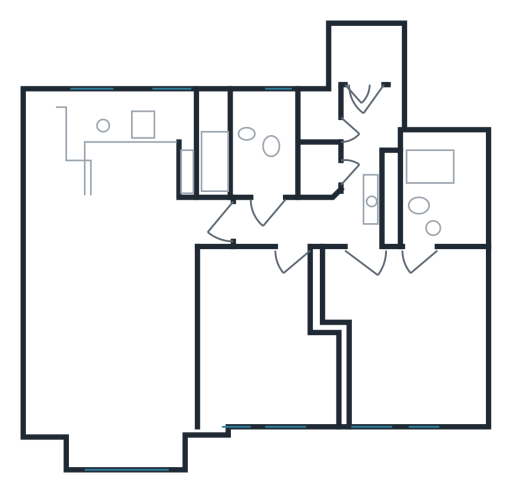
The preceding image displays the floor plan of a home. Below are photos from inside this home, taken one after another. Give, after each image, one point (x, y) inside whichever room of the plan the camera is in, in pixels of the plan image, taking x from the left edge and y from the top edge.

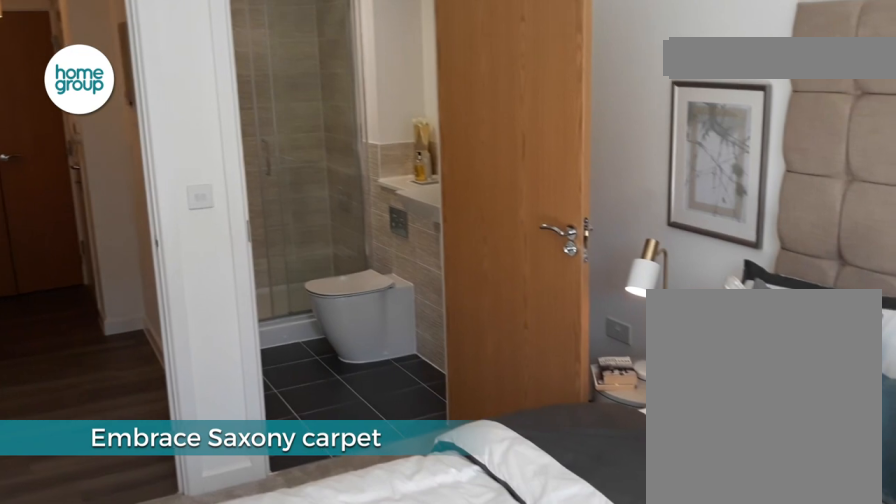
(403, 327)
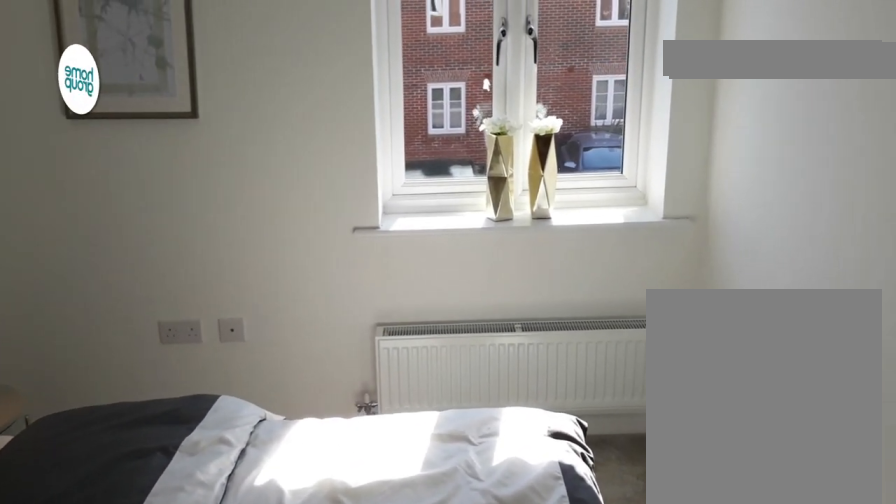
(403, 327)
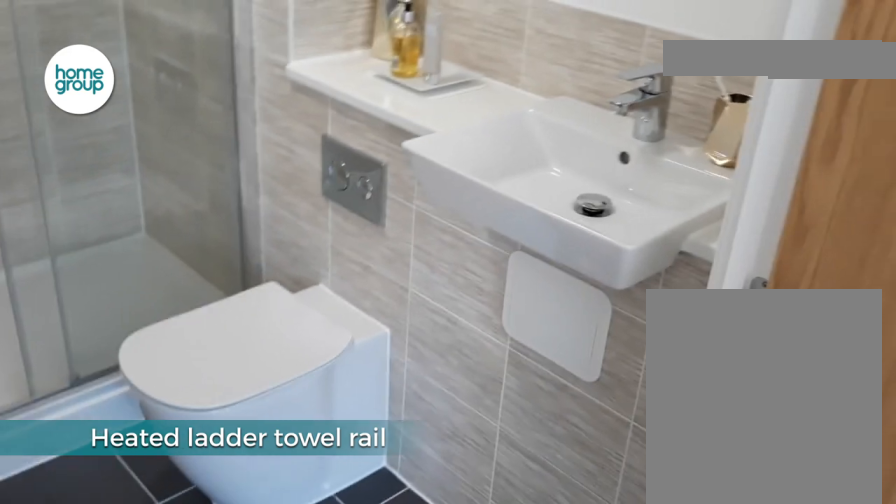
(437, 202)
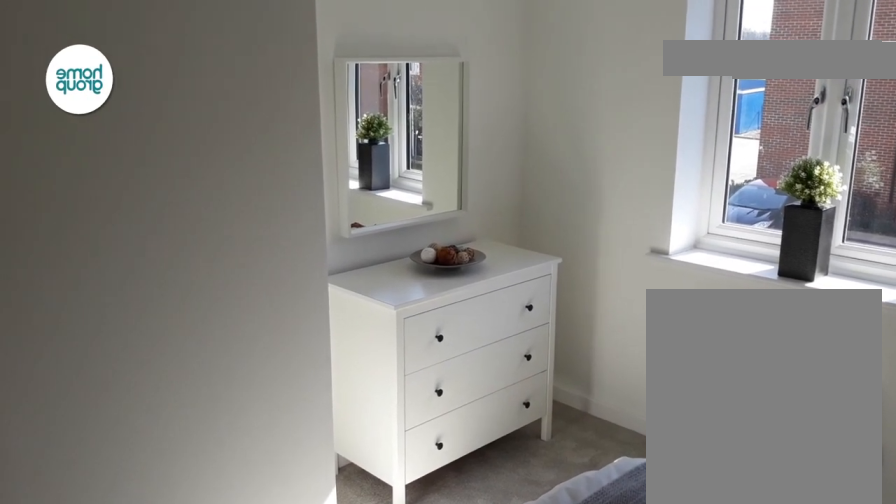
(265, 334)
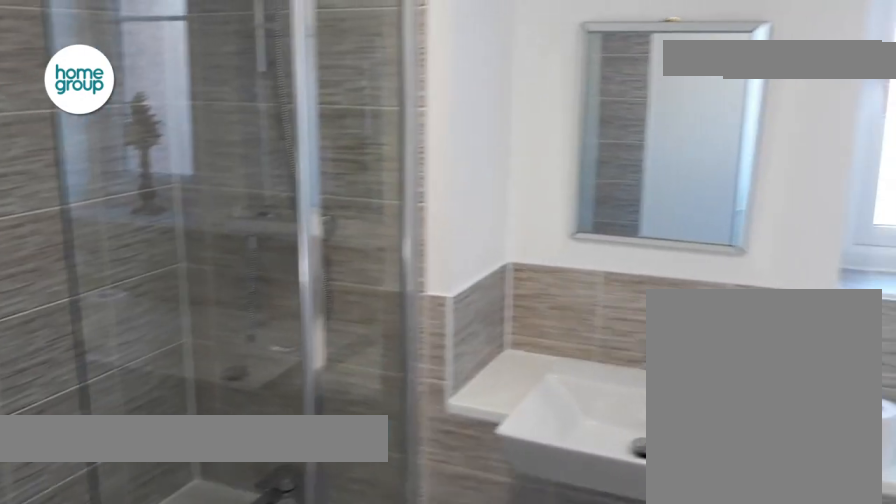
(249, 152)
